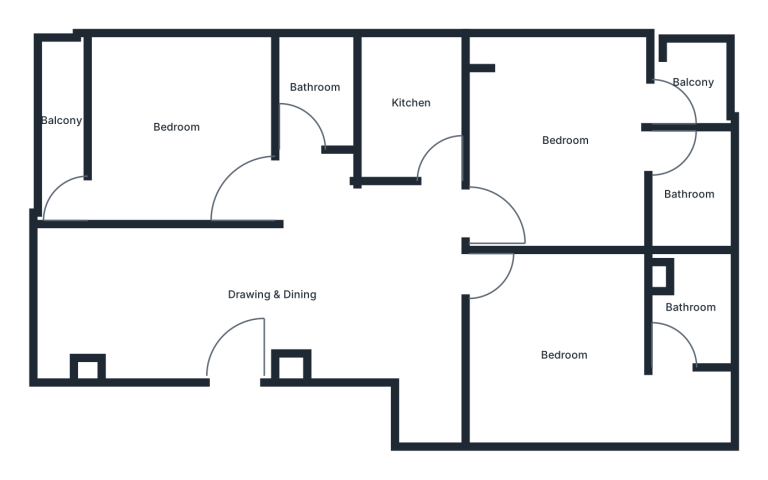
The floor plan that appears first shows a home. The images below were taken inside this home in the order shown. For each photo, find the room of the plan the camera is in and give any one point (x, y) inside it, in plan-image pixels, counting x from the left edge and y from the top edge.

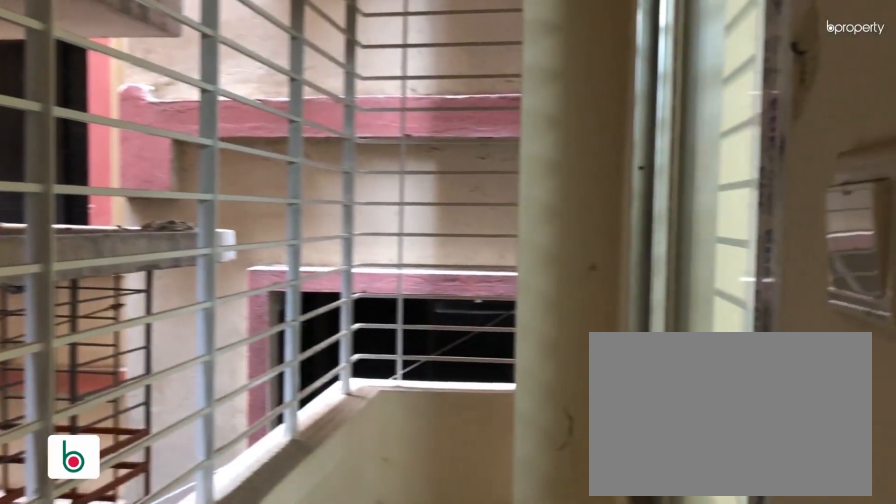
(59, 128)
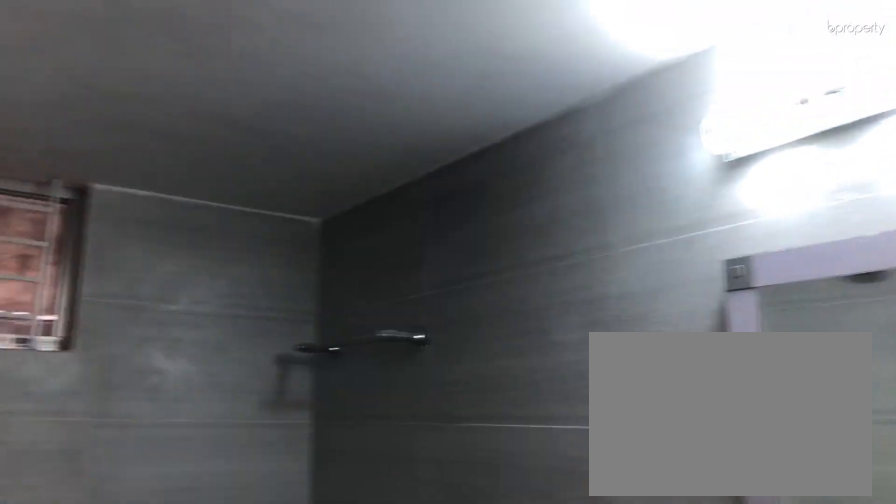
(314, 95)
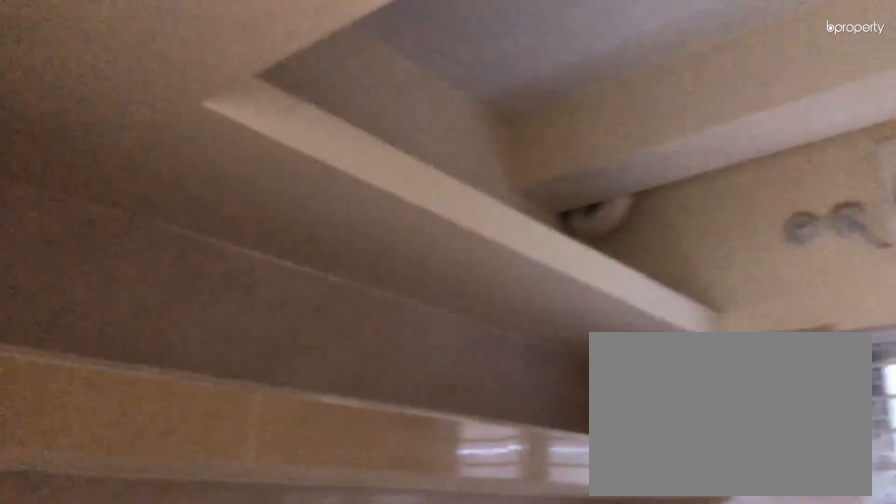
(408, 106)
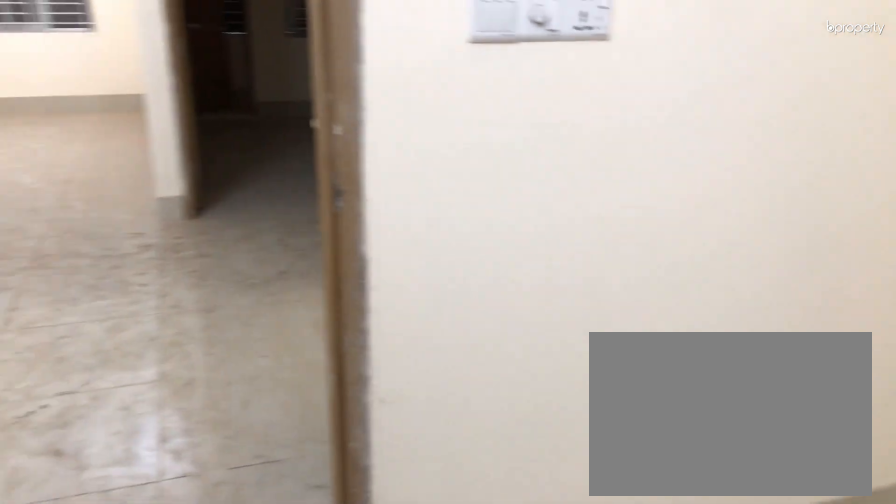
(561, 143)
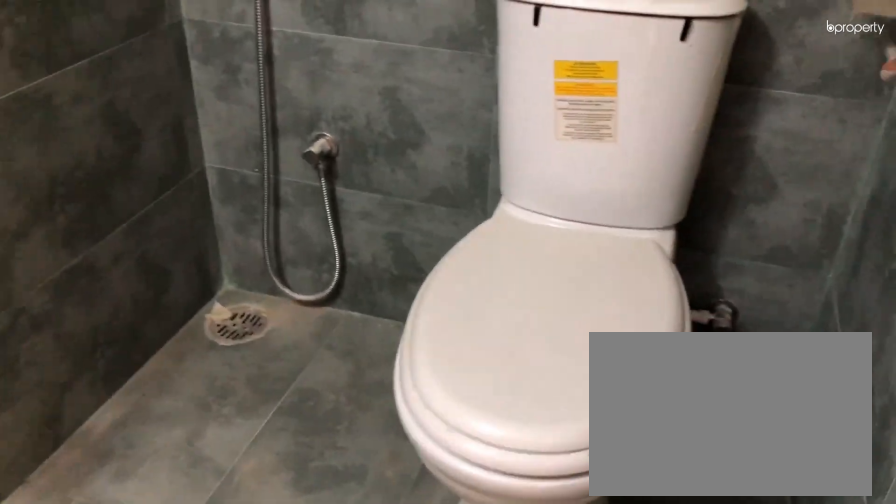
(685, 188)
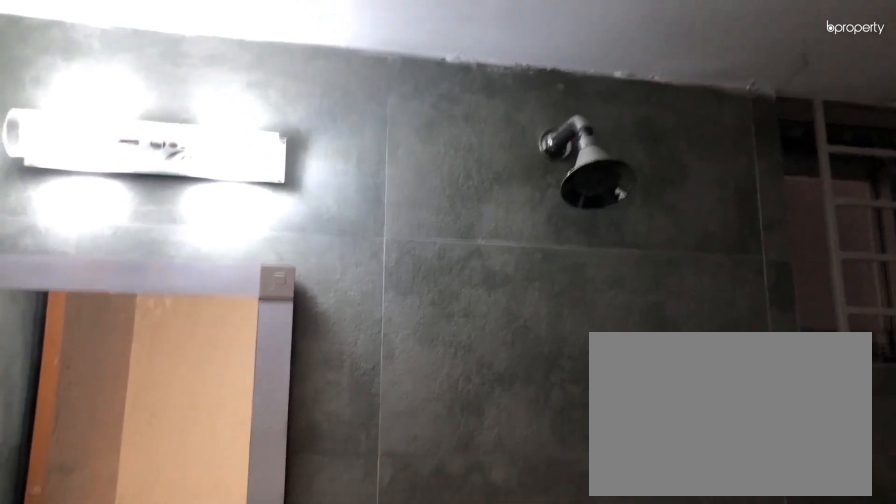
(685, 188)
